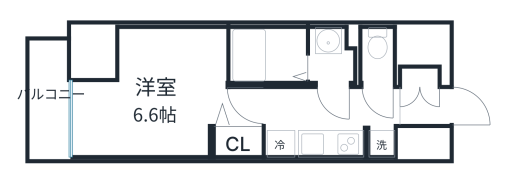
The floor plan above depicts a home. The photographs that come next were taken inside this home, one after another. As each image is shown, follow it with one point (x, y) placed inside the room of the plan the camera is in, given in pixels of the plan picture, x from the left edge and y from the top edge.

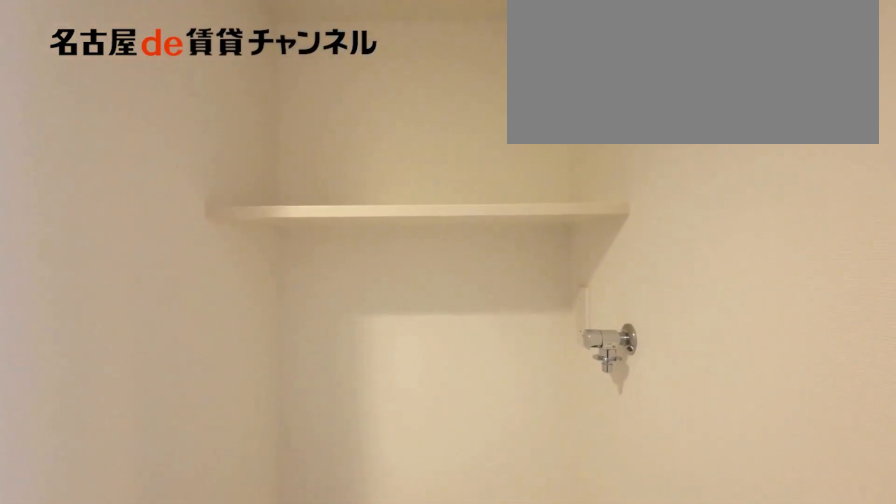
(380, 142)
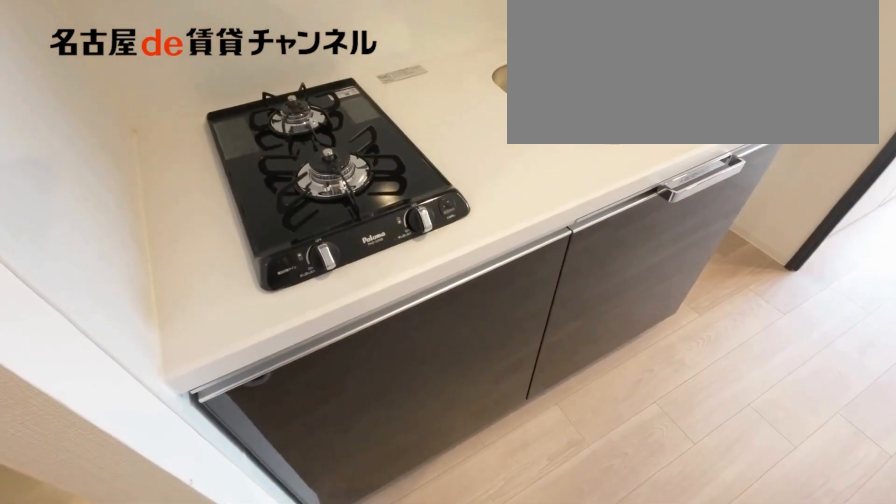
(314, 141)
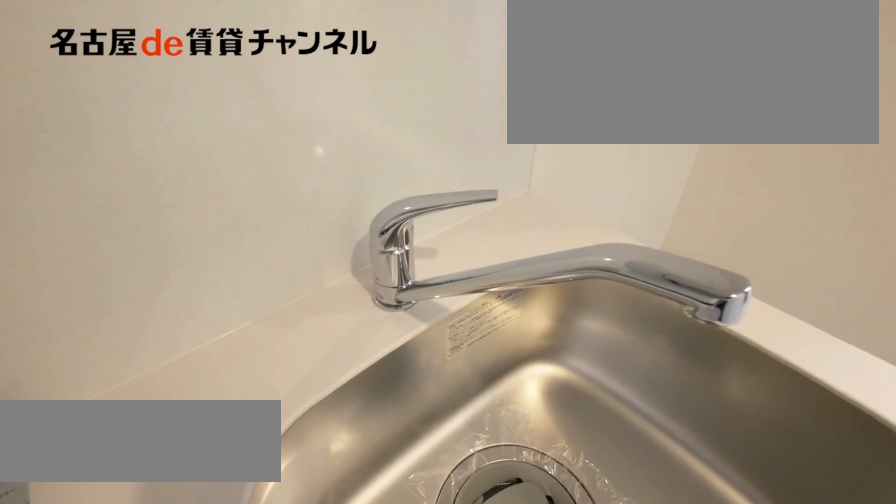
(314, 141)
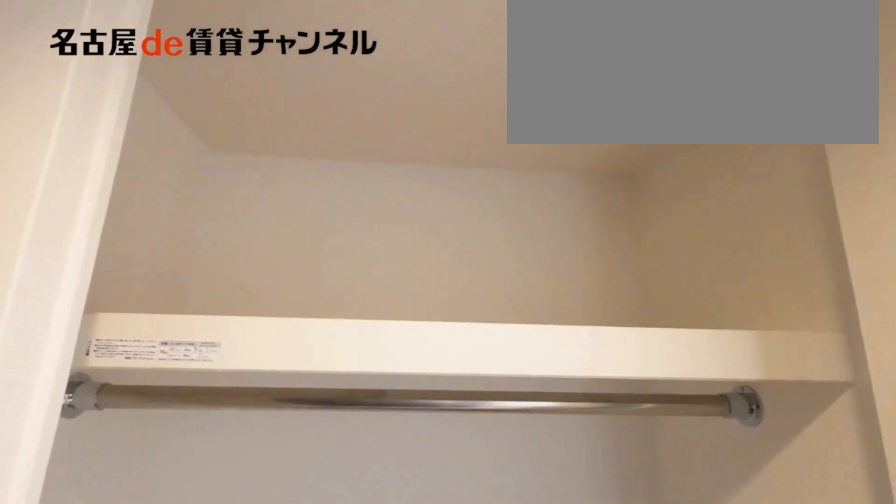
(236, 142)
